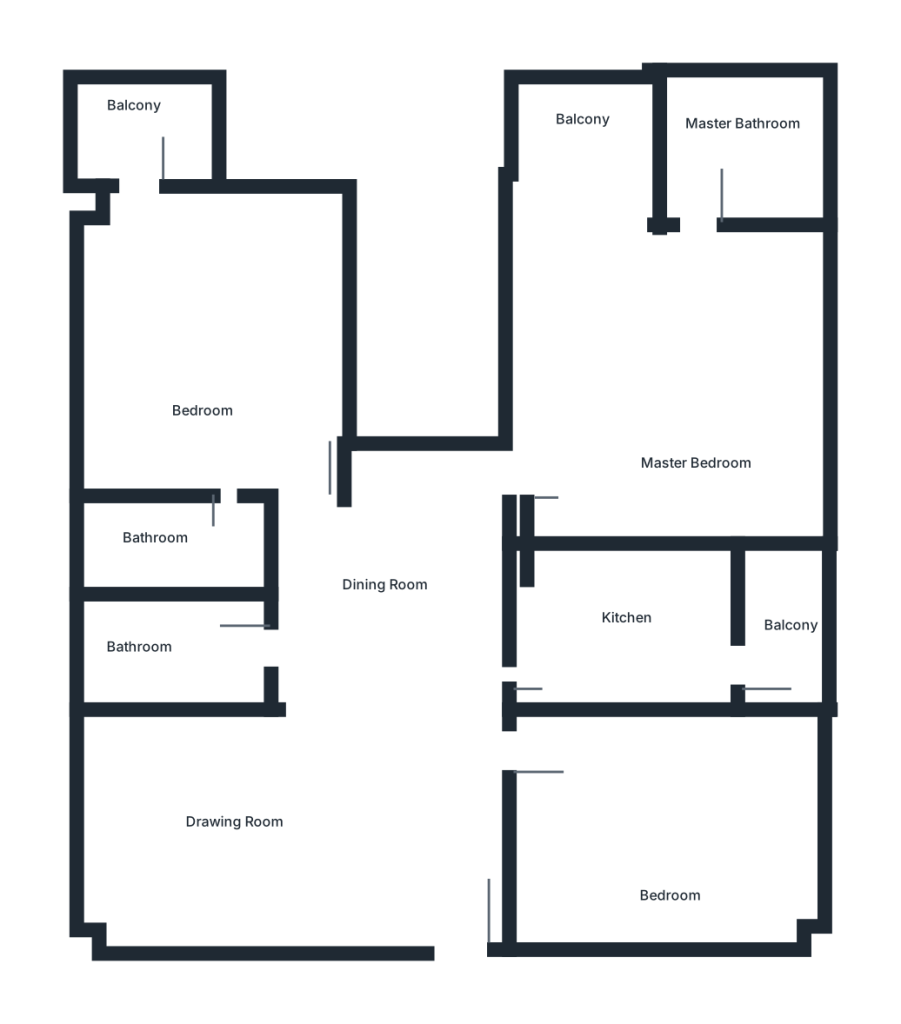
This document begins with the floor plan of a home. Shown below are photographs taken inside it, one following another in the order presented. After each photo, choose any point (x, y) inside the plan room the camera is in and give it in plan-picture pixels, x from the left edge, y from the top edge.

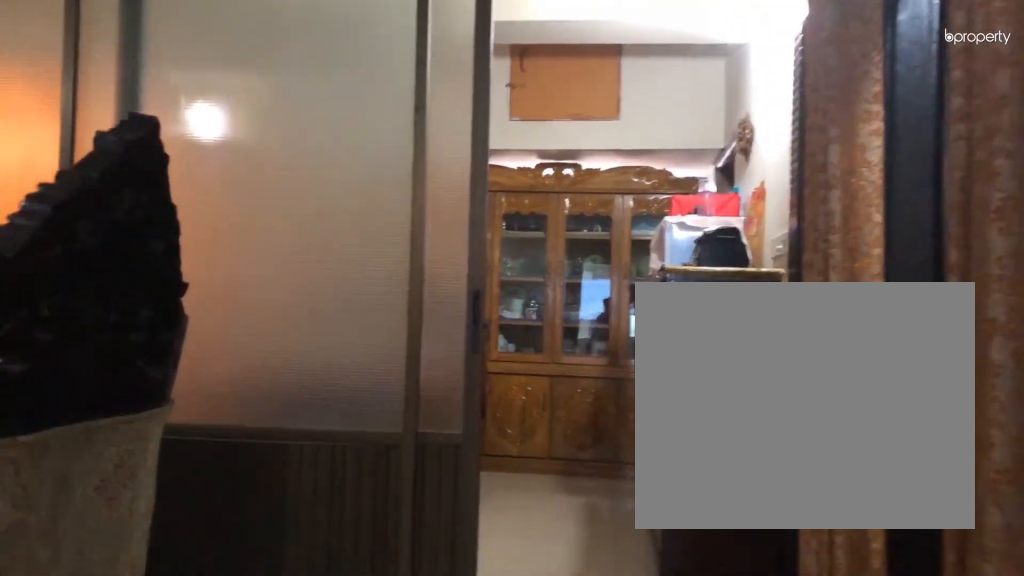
(328, 790)
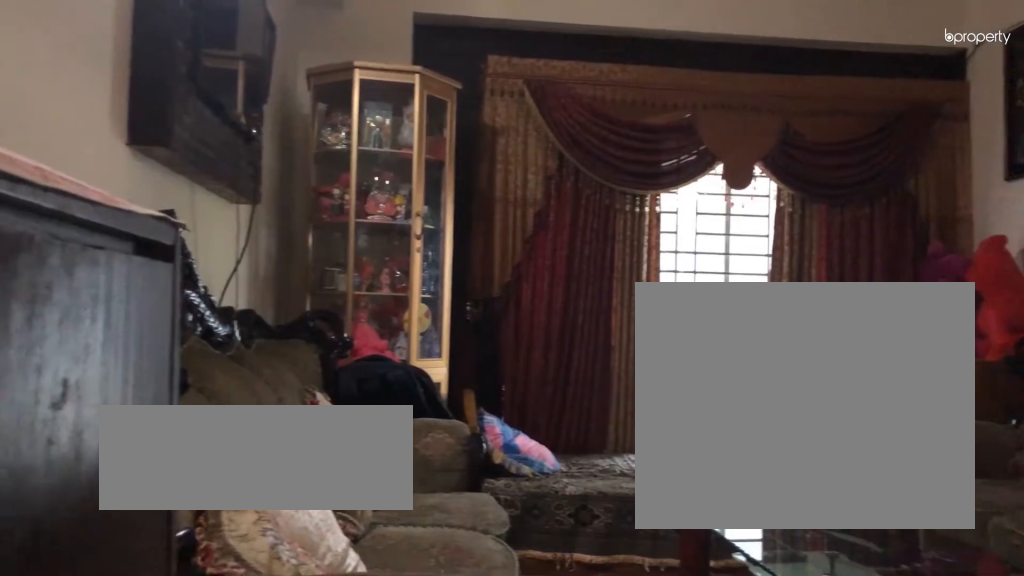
(261, 789)
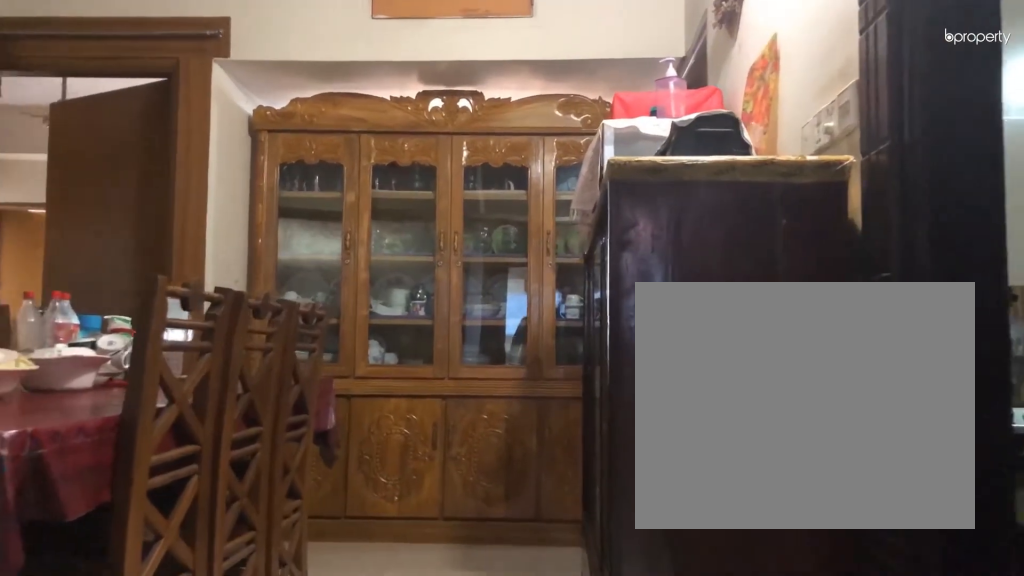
(371, 579)
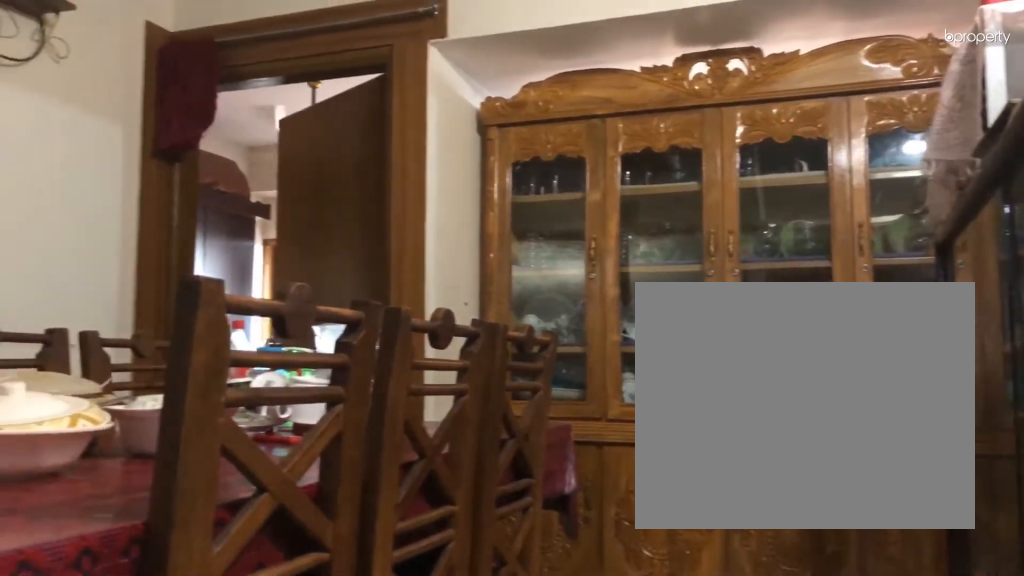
(371, 579)
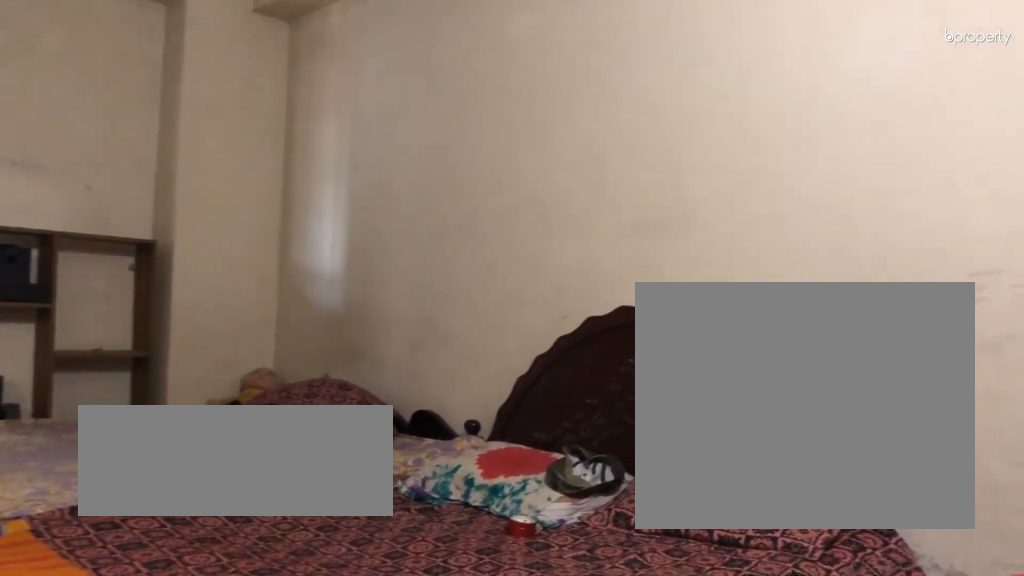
(665, 840)
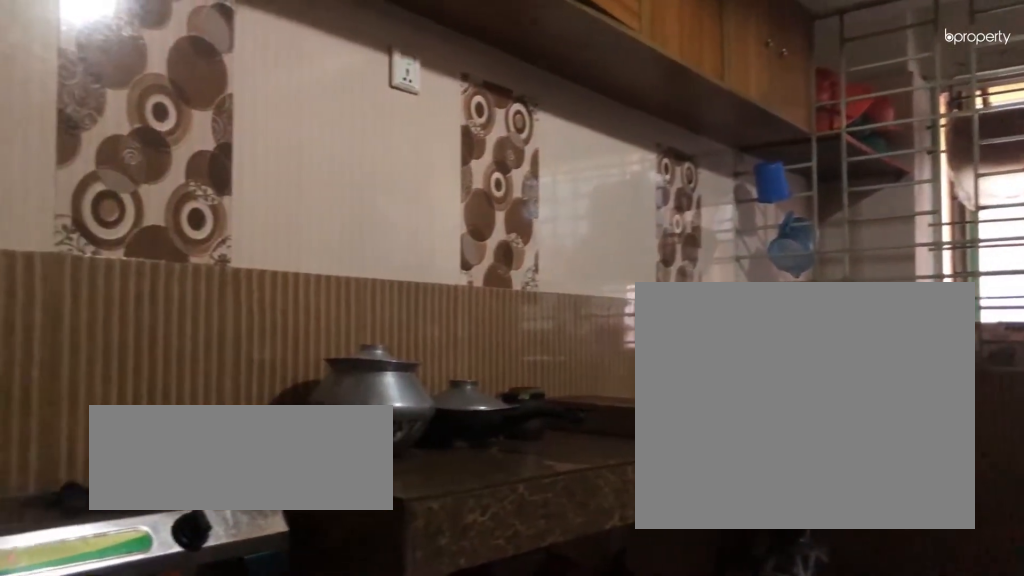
(616, 618)
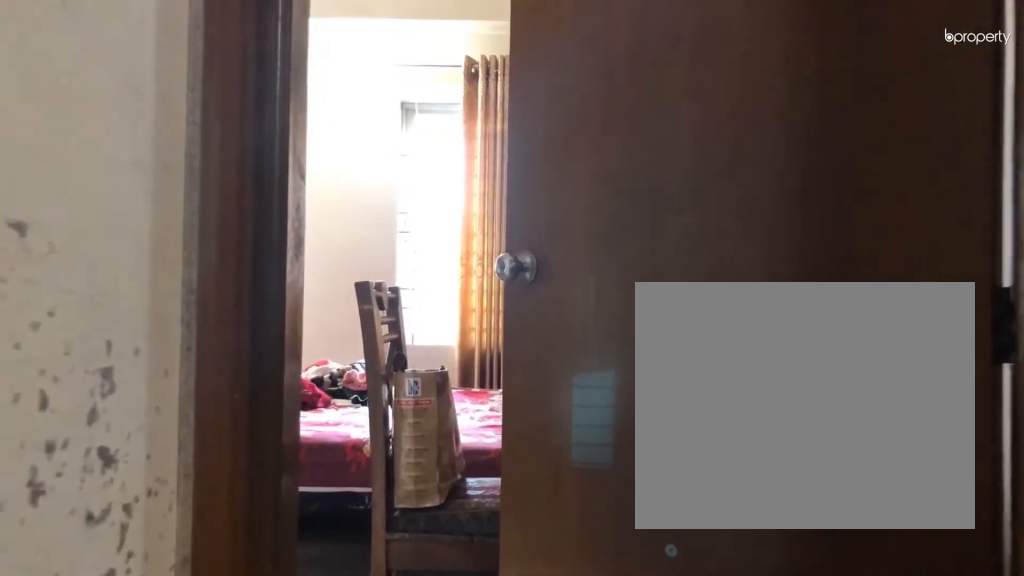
(336, 513)
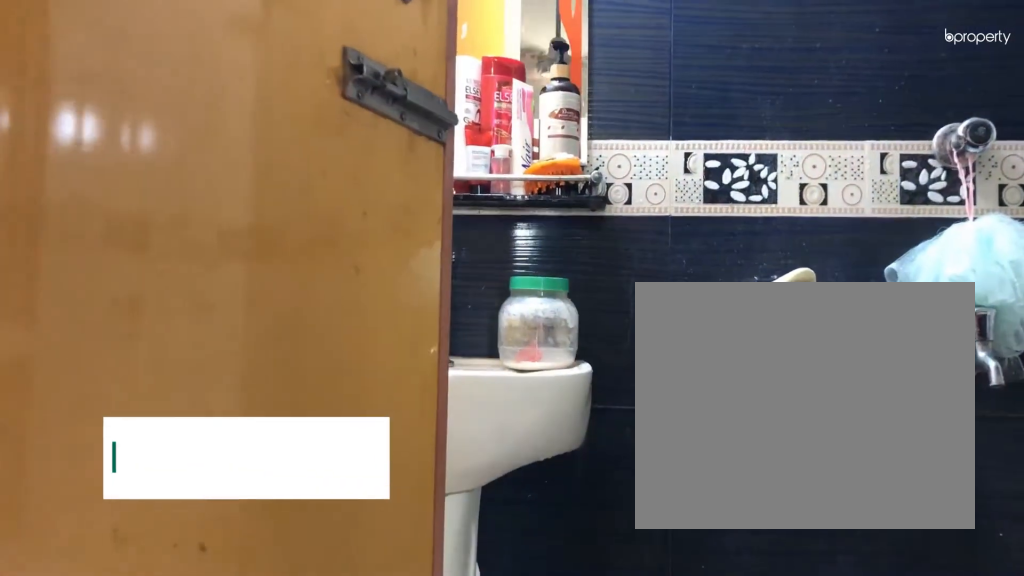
(156, 556)
